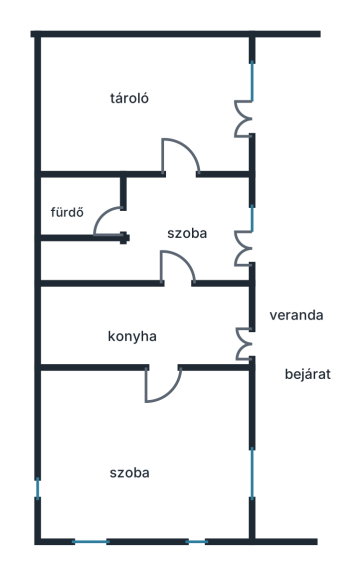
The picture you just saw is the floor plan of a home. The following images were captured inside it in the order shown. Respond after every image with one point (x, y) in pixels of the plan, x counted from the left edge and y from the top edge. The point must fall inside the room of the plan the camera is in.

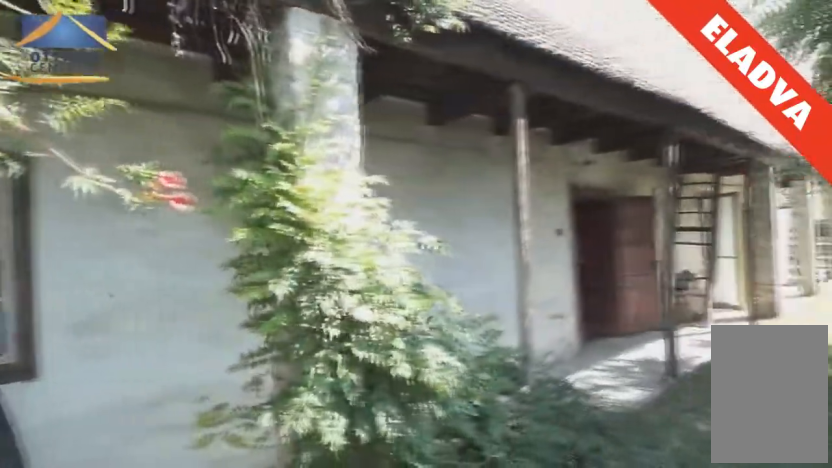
(283, 333)
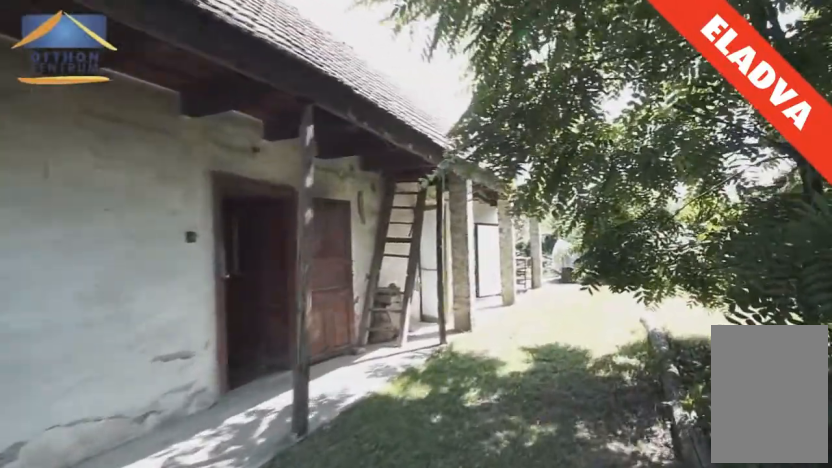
(286, 309)
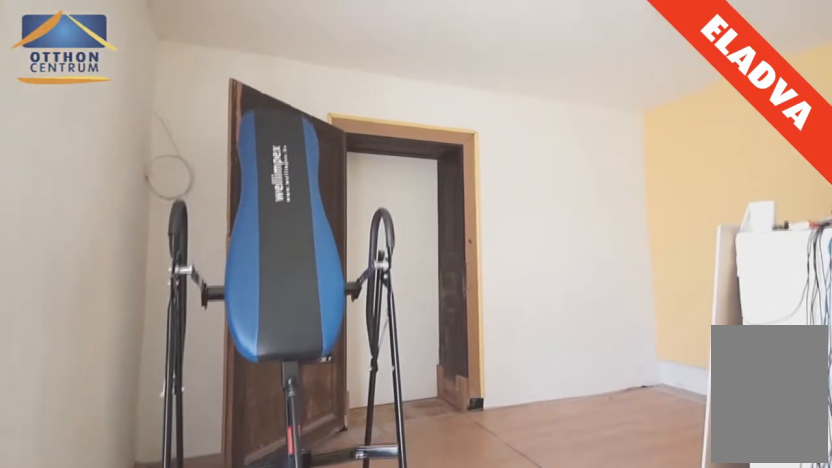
(199, 238)
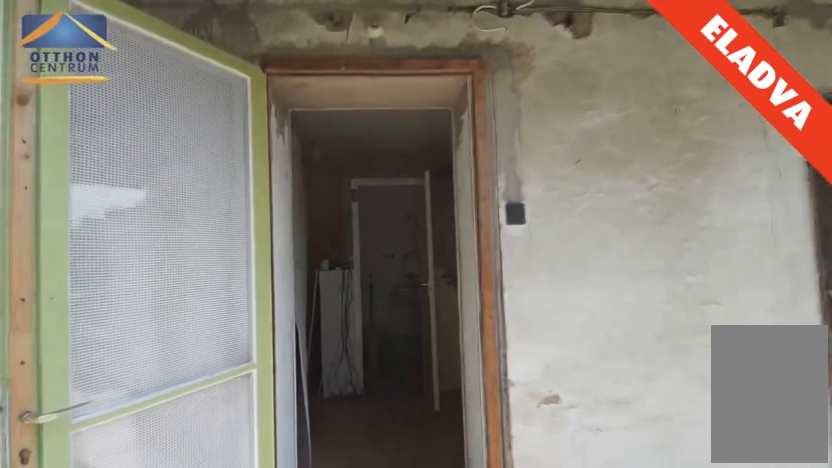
(290, 239)
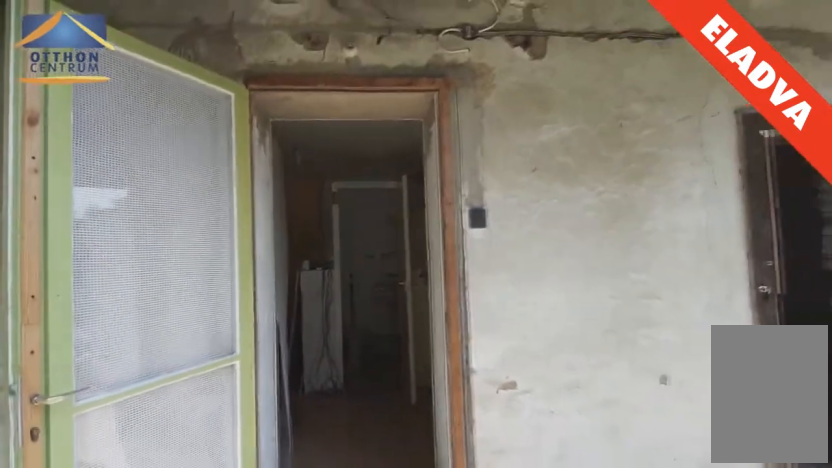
(290, 239)
